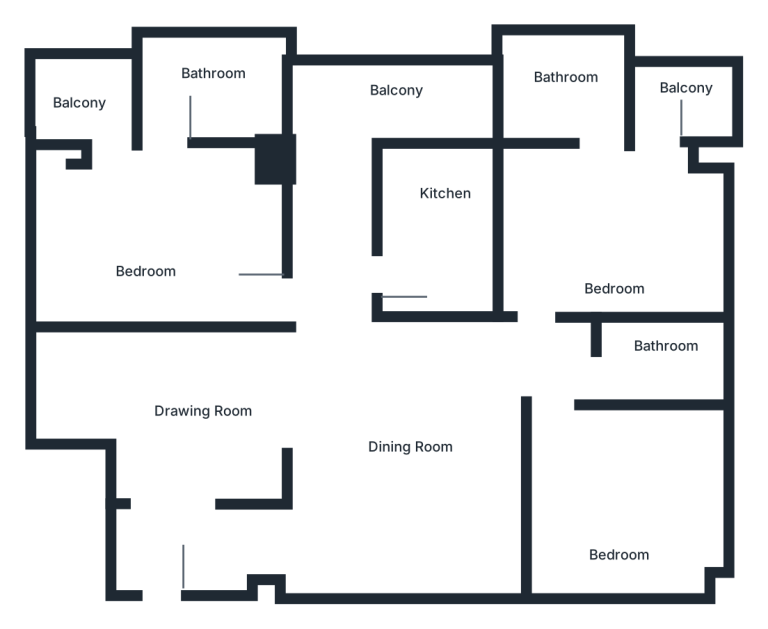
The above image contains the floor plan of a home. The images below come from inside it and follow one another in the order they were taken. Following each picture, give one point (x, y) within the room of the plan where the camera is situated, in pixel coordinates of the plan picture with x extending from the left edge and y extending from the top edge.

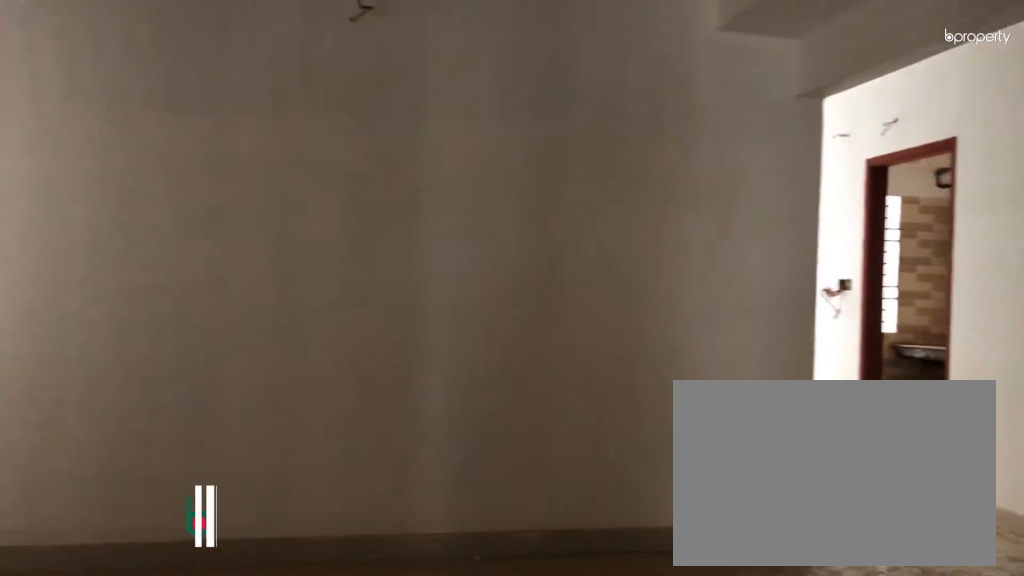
(155, 544)
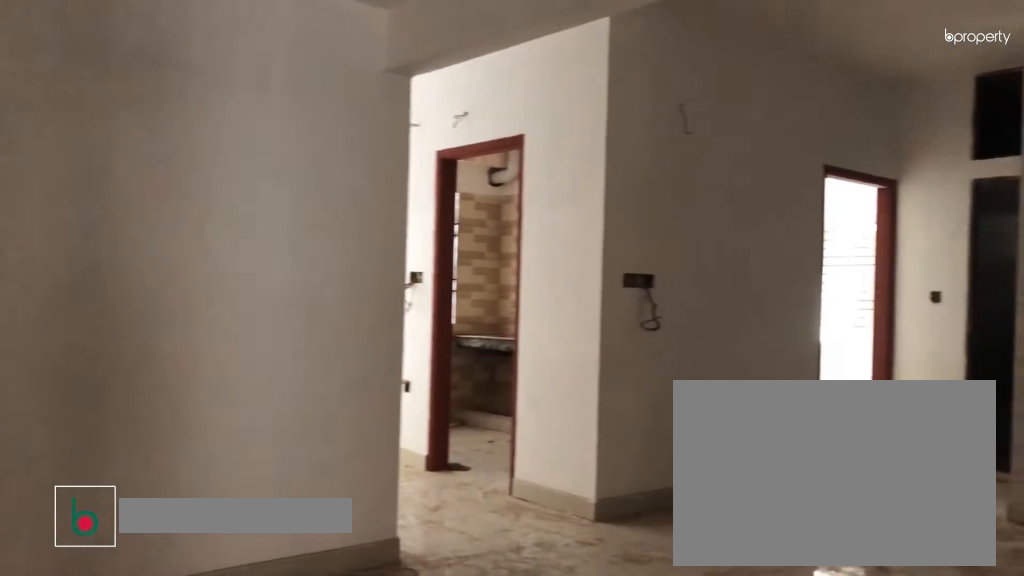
(218, 405)
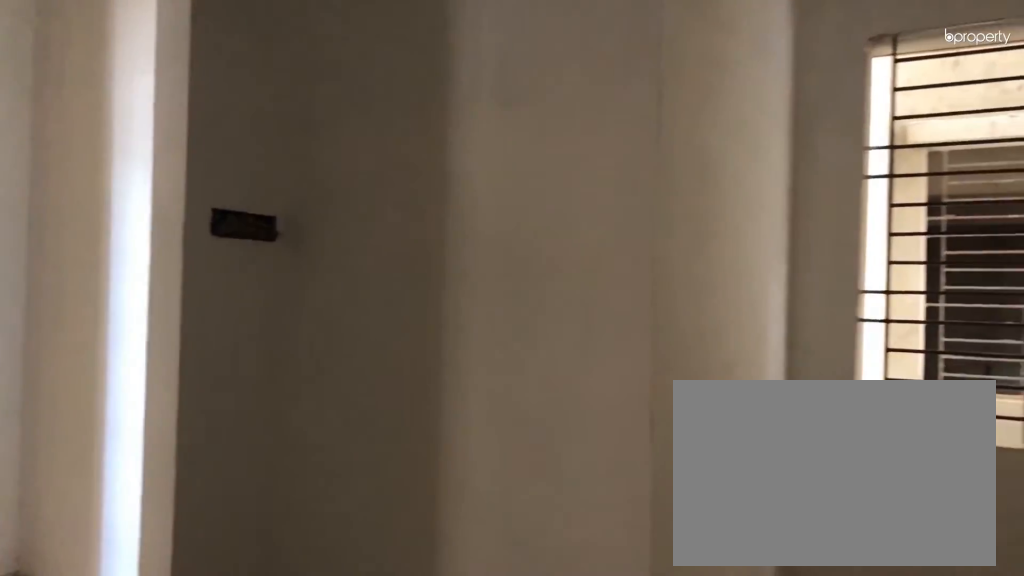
(218, 405)
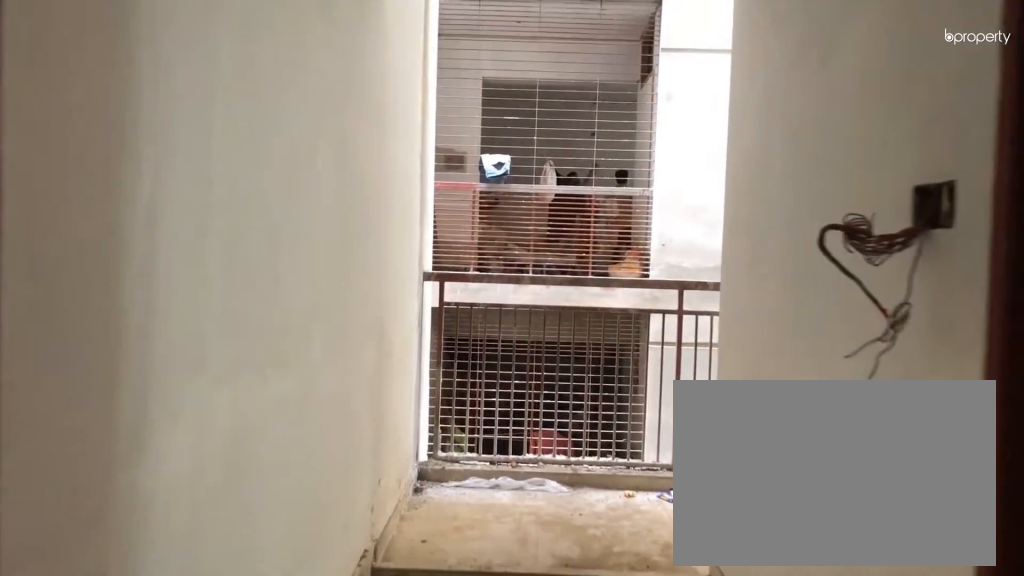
(387, 110)
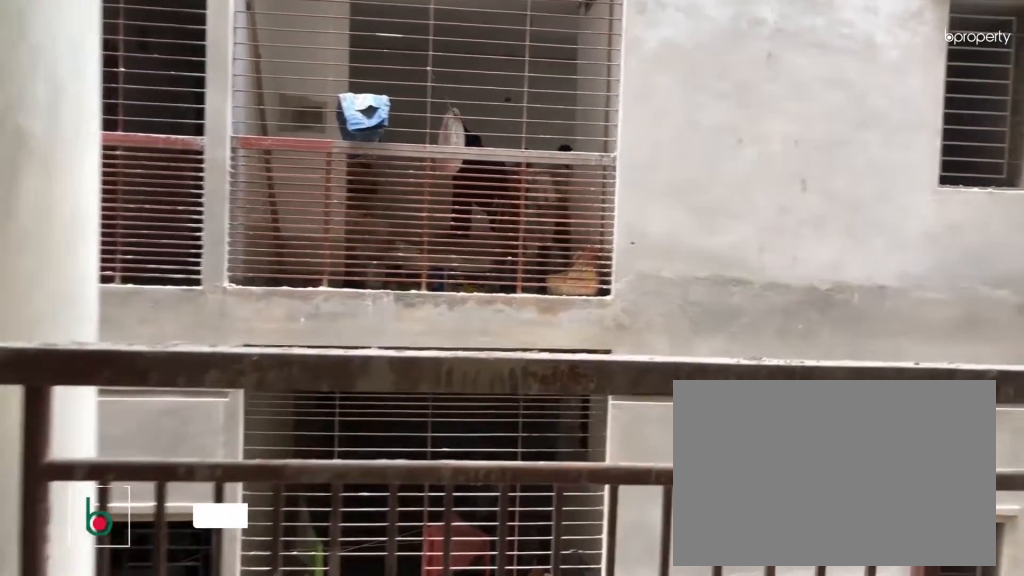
(387, 110)
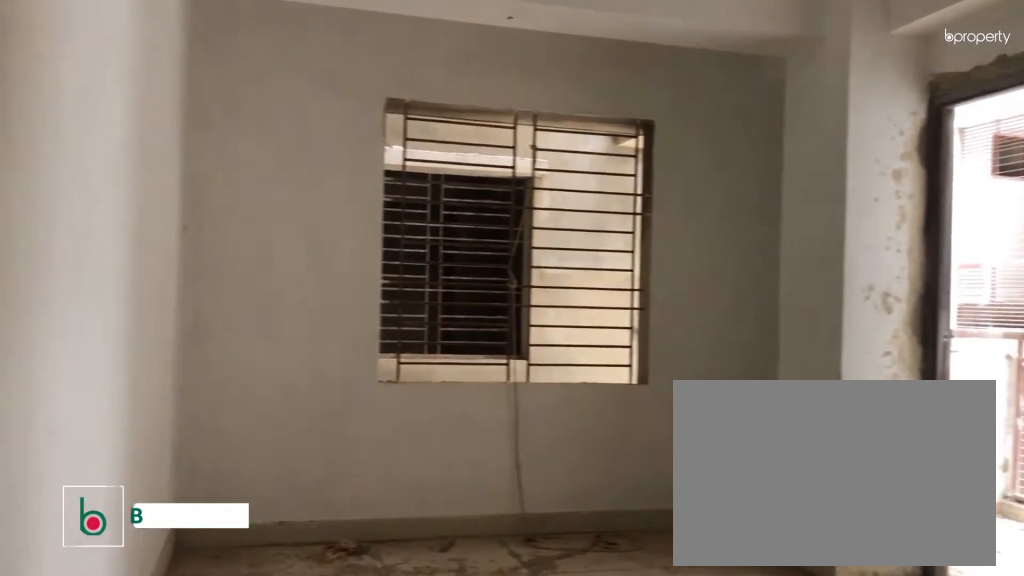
(144, 235)
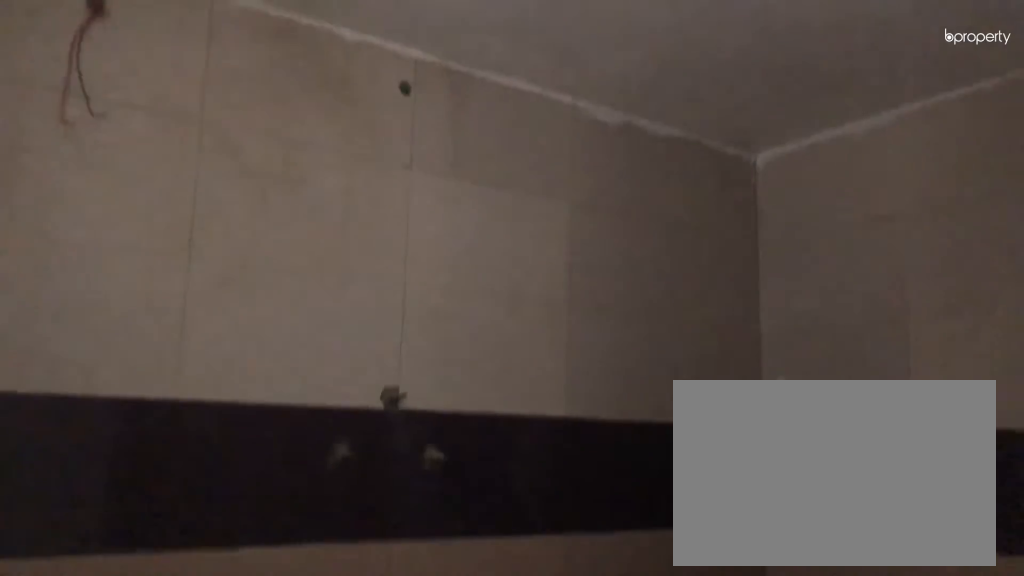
(222, 113)
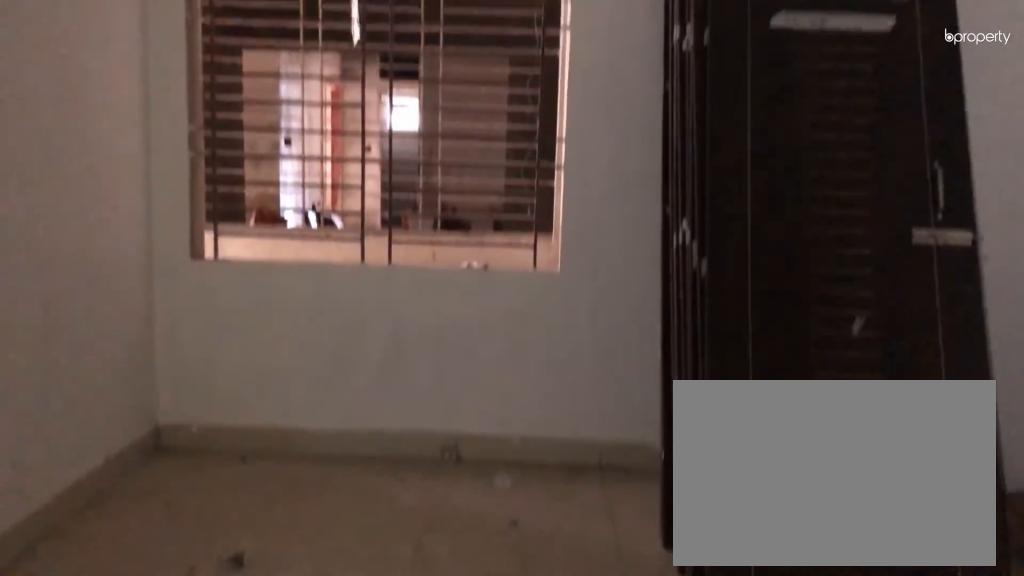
(620, 506)
